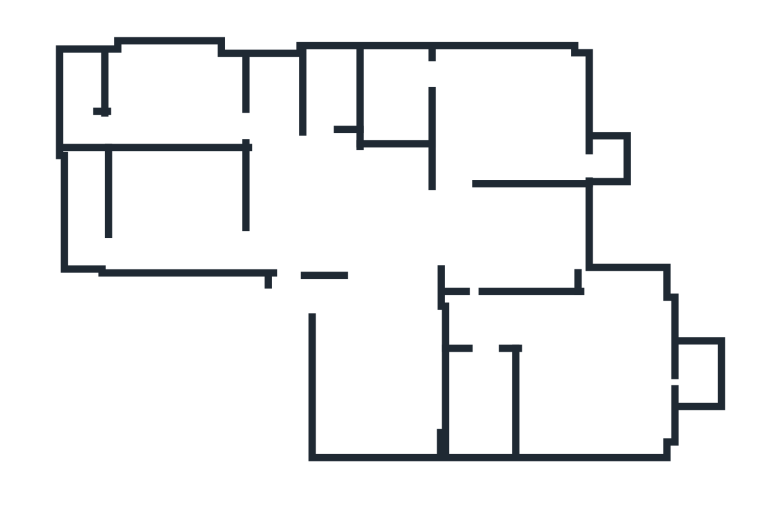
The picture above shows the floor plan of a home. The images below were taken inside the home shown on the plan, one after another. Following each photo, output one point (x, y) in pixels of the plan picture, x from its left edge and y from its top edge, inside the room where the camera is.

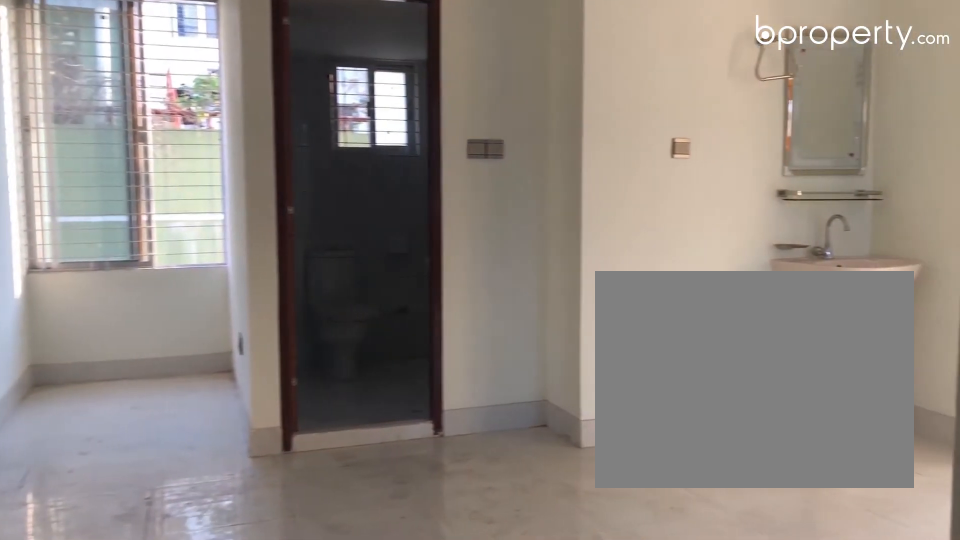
(392, 246)
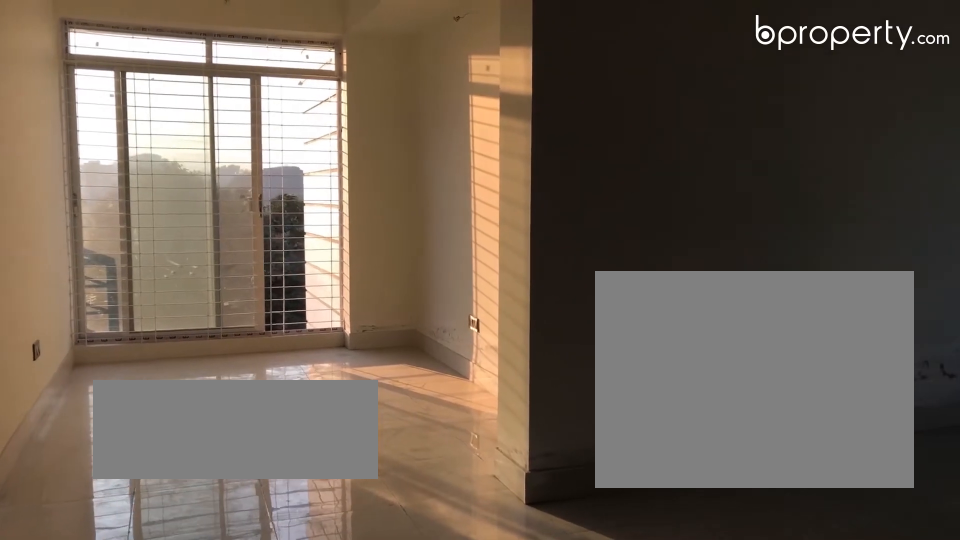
(392, 246)
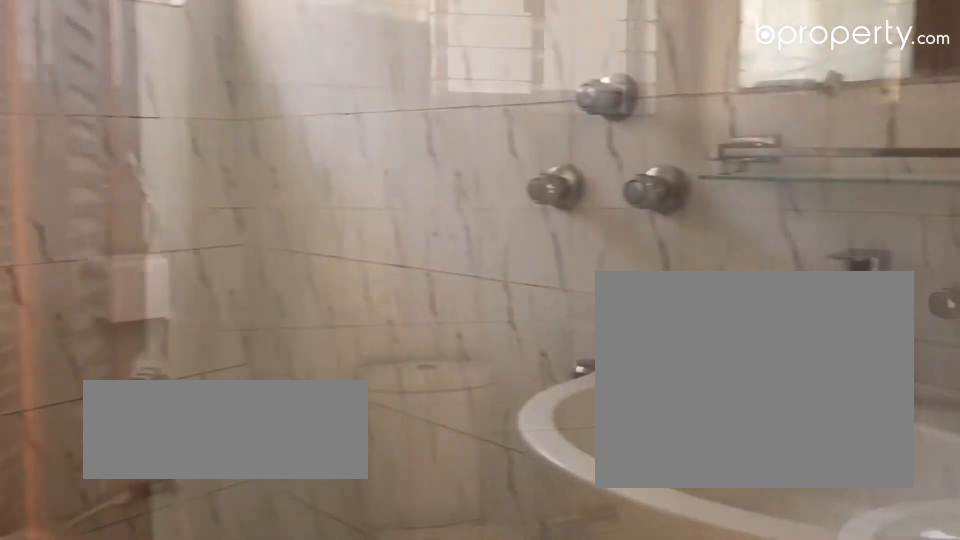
(331, 86)
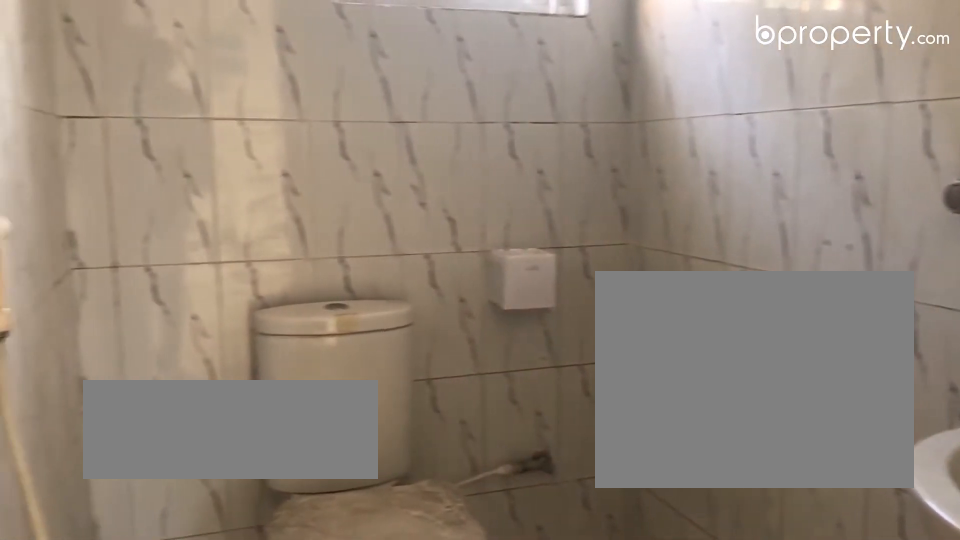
(331, 86)
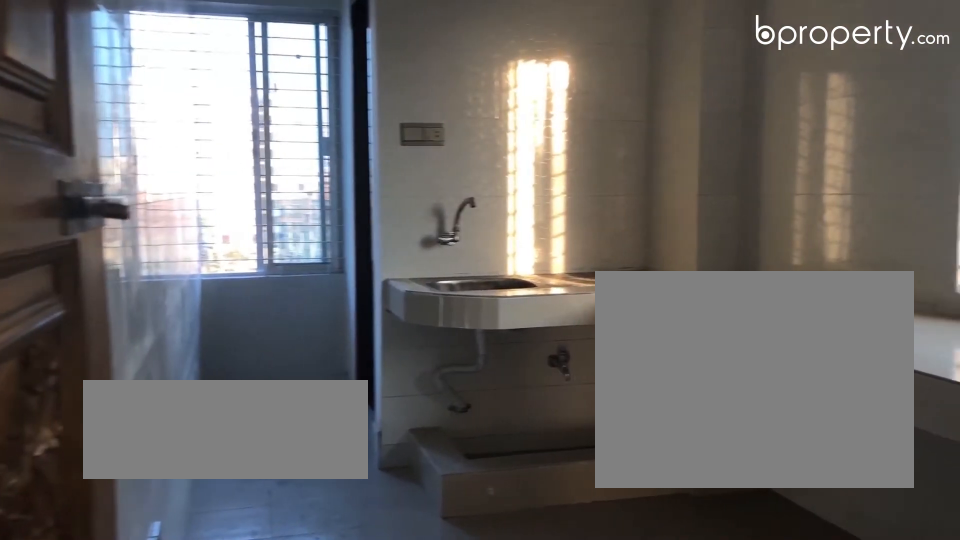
(163, 100)
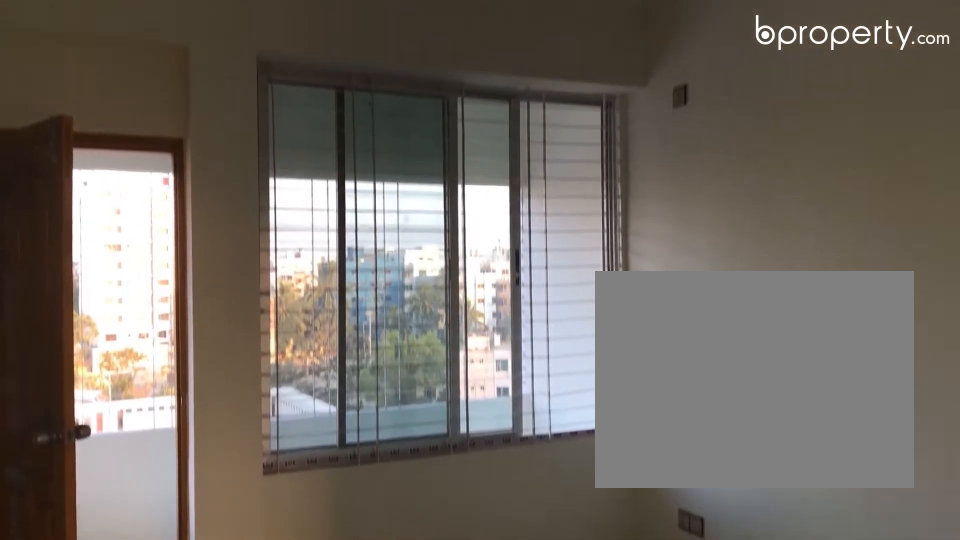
(162, 208)
